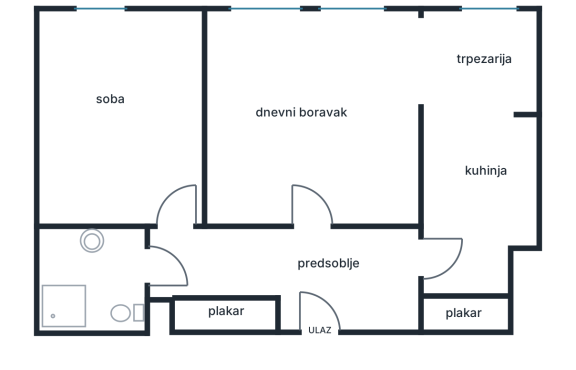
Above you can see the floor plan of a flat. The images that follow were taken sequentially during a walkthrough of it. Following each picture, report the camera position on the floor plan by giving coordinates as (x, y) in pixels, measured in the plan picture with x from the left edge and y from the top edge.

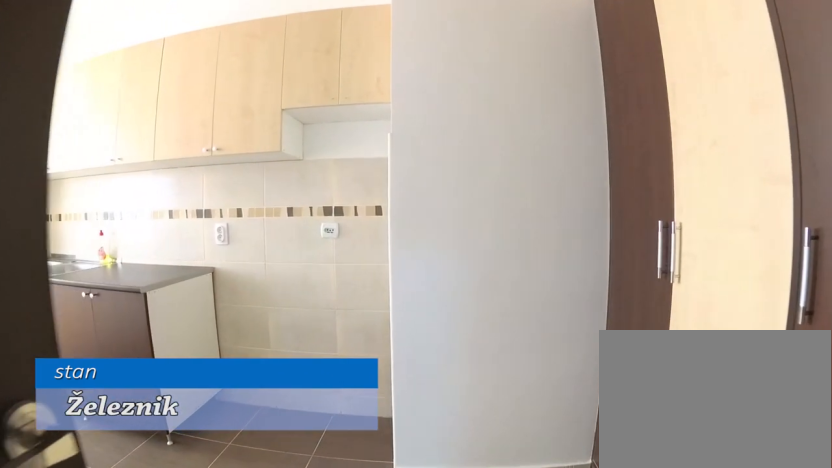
(424, 274)
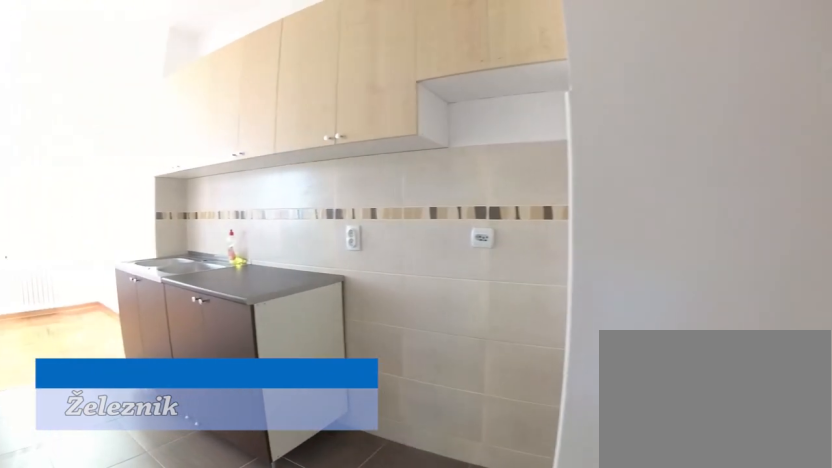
(440, 279)
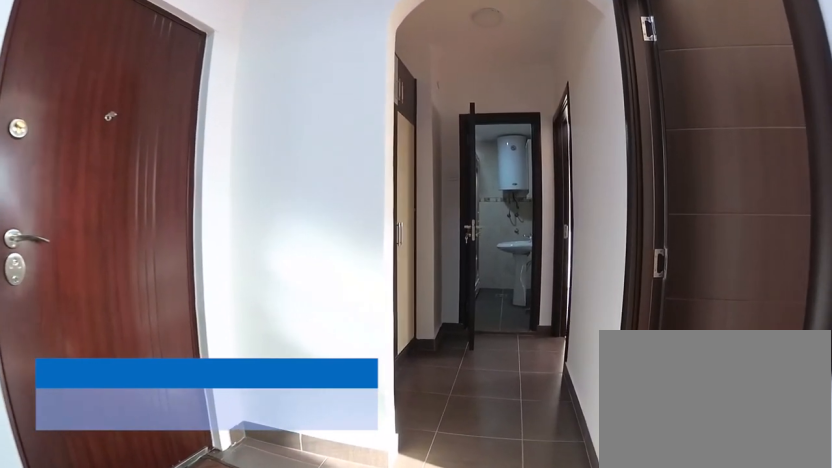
(383, 275)
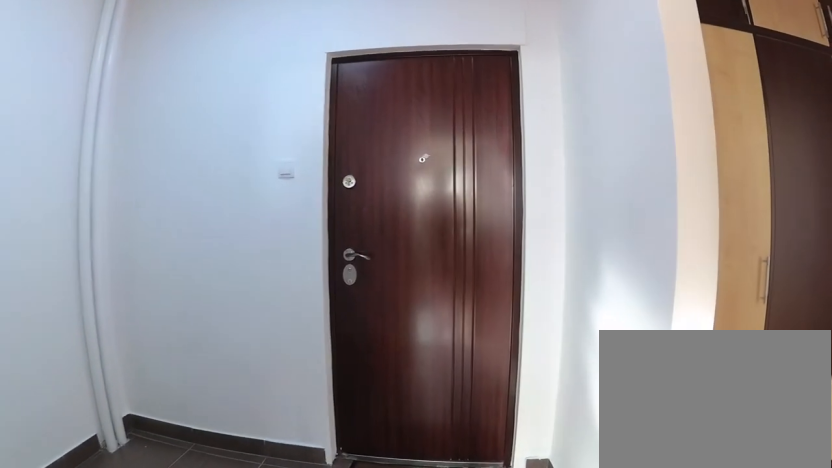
(314, 216)
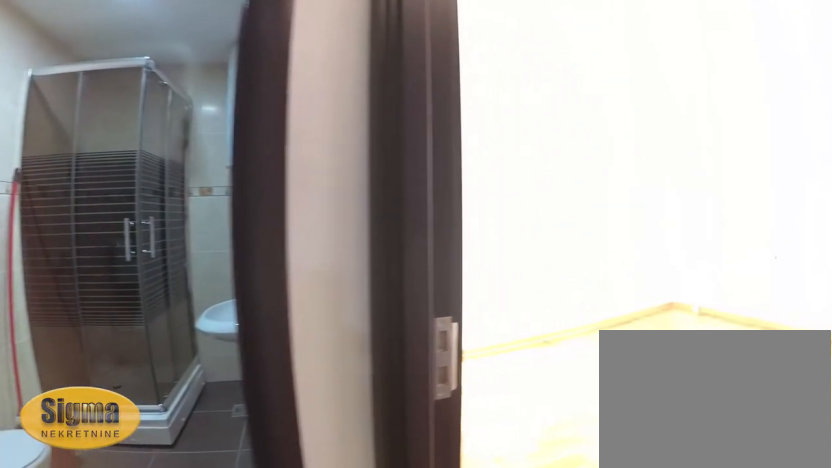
(208, 260)
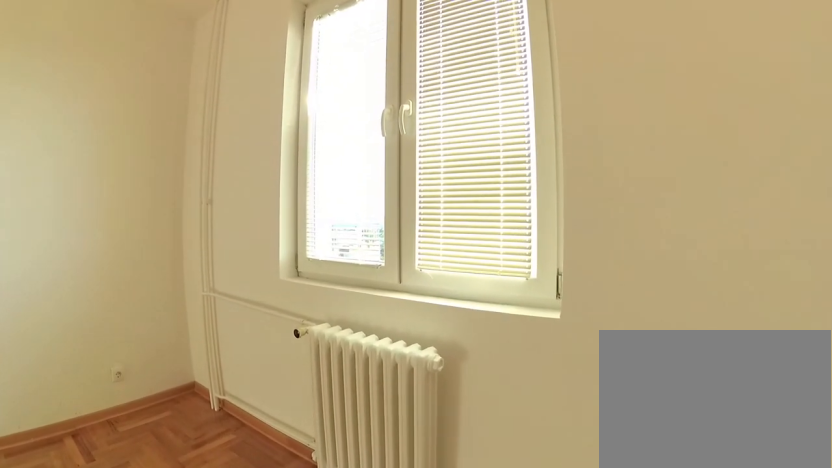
(189, 91)
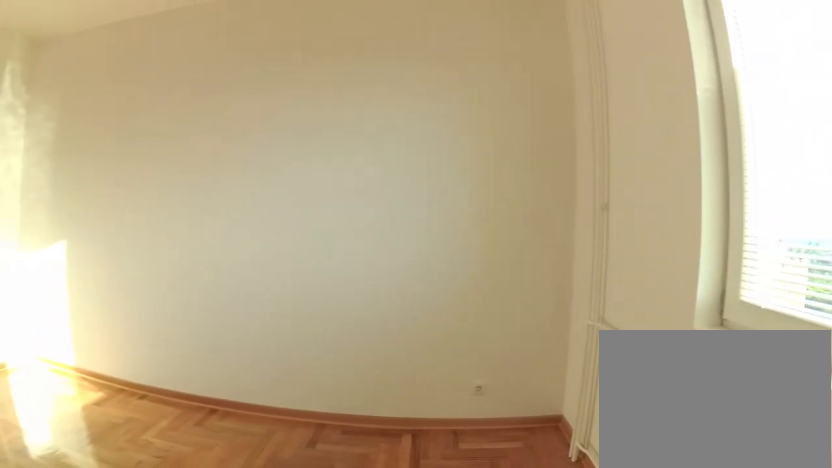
(147, 45)
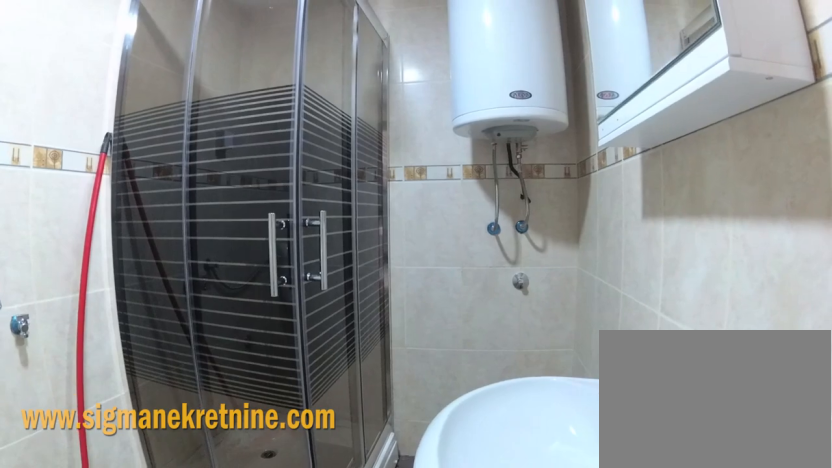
(154, 261)
